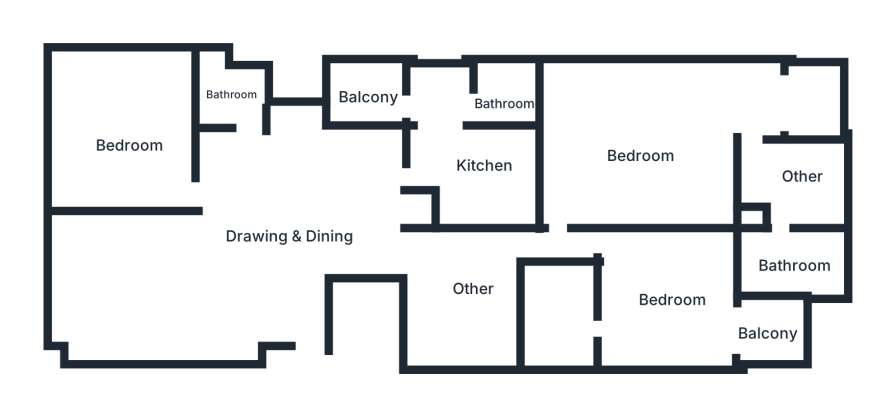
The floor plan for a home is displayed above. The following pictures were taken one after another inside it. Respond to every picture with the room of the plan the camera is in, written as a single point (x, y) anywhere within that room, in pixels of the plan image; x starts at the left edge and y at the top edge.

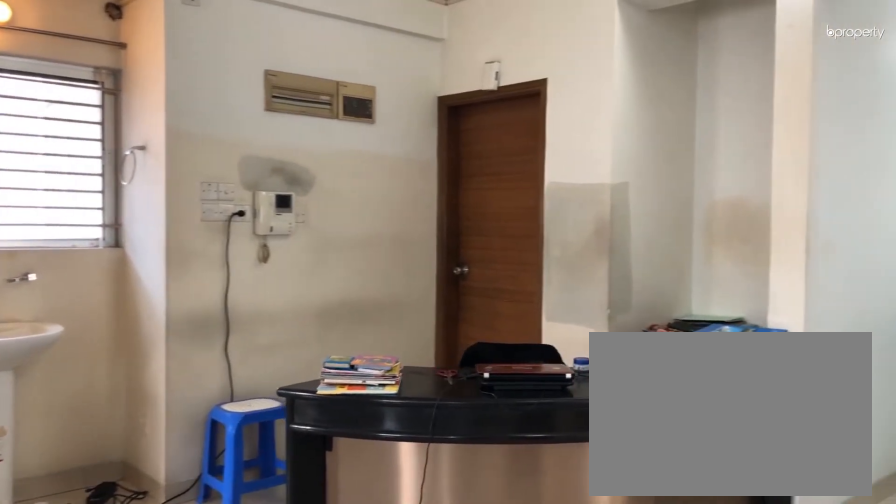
(298, 254)
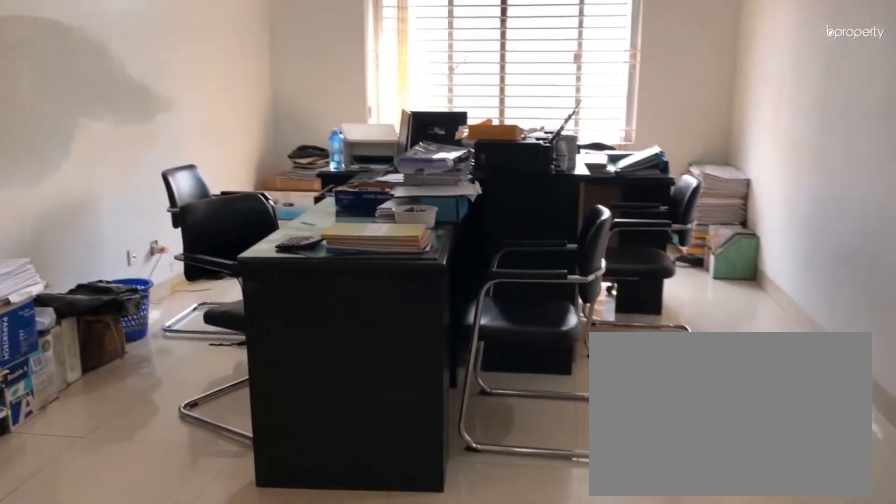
(298, 239)
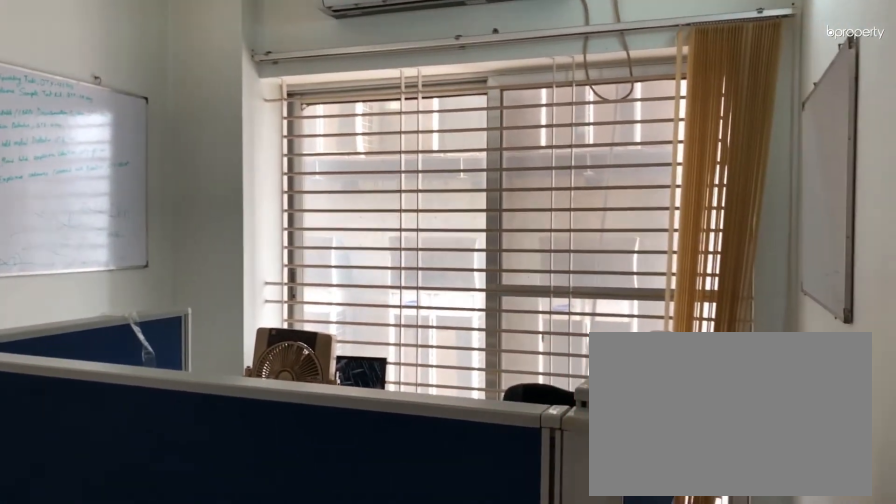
(448, 255)
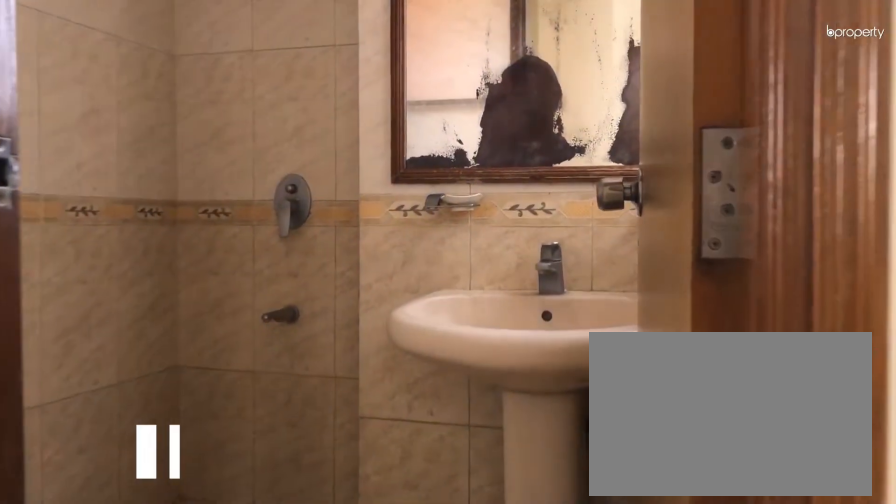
(227, 100)
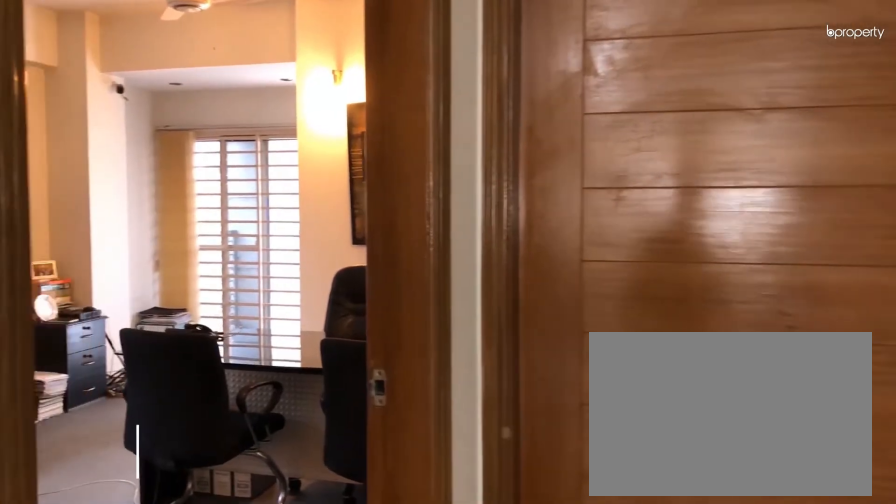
(568, 198)
